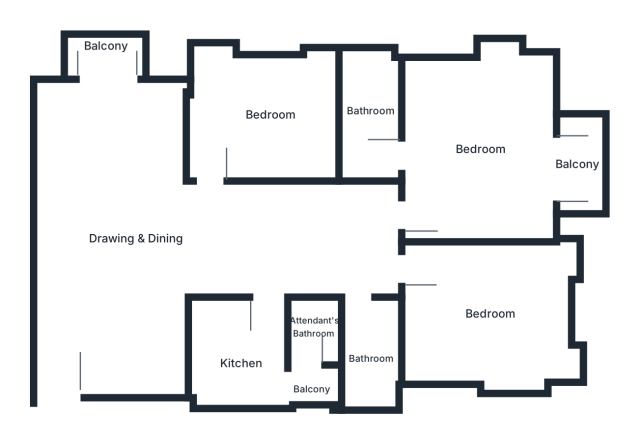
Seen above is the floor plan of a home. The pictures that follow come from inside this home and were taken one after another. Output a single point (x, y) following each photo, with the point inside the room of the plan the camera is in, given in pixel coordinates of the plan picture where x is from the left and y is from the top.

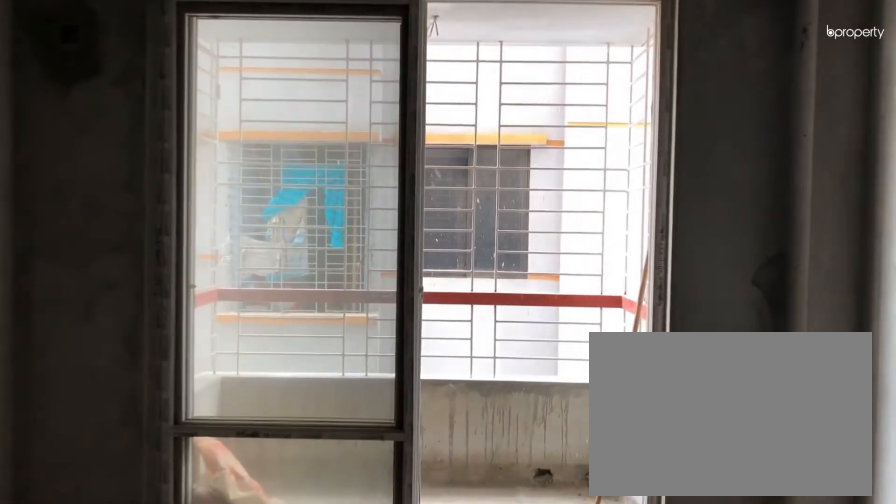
(102, 103)
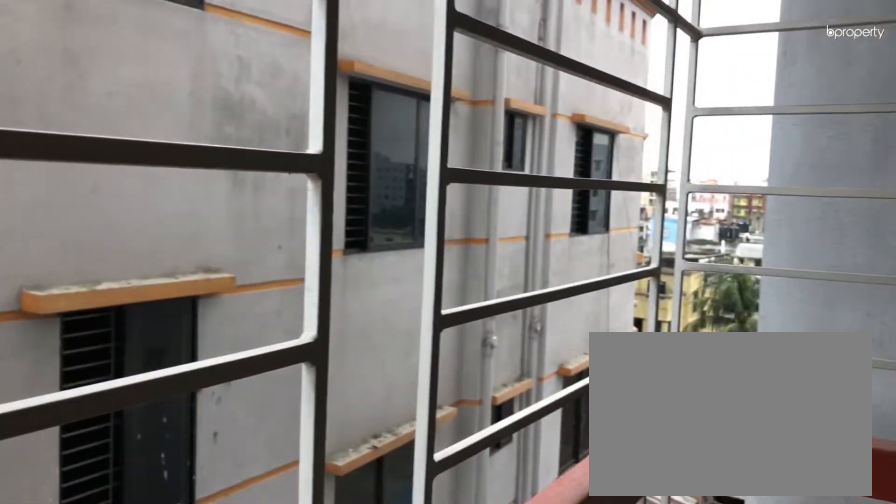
(106, 62)
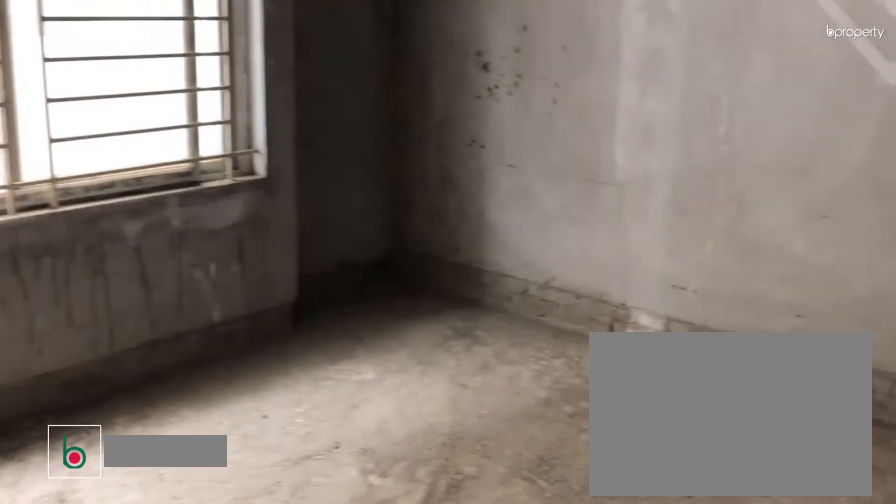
(270, 117)
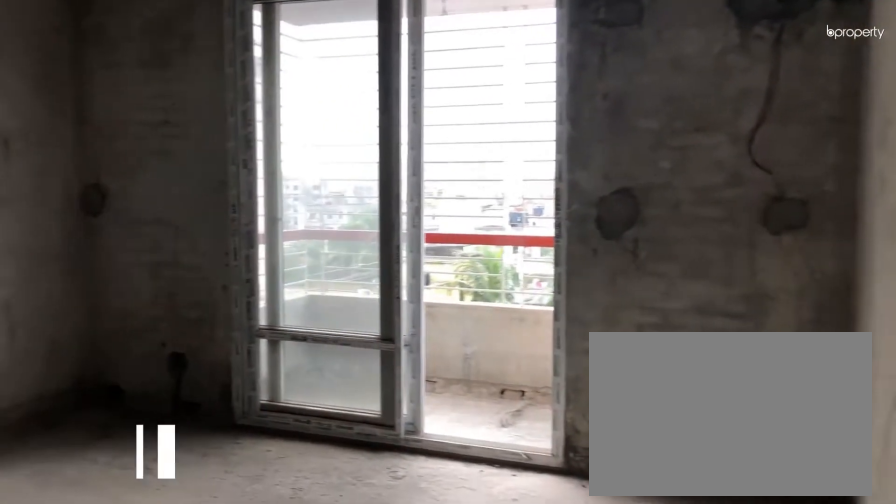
(481, 145)
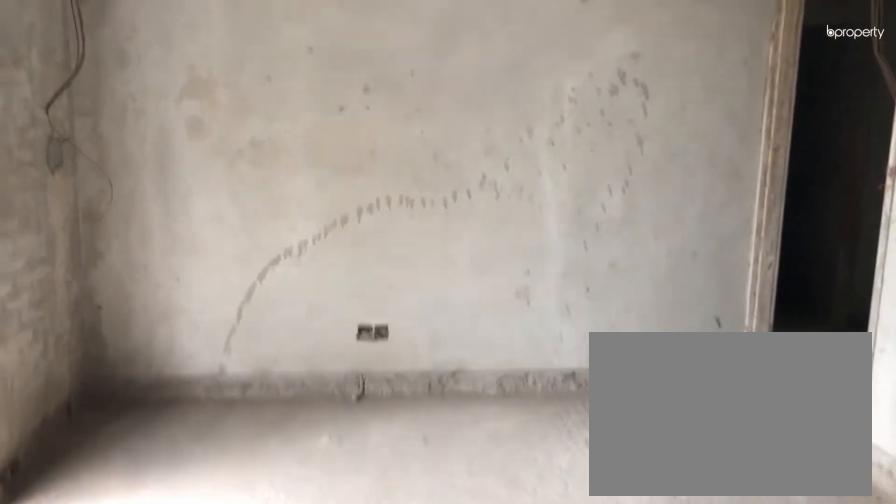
(486, 148)
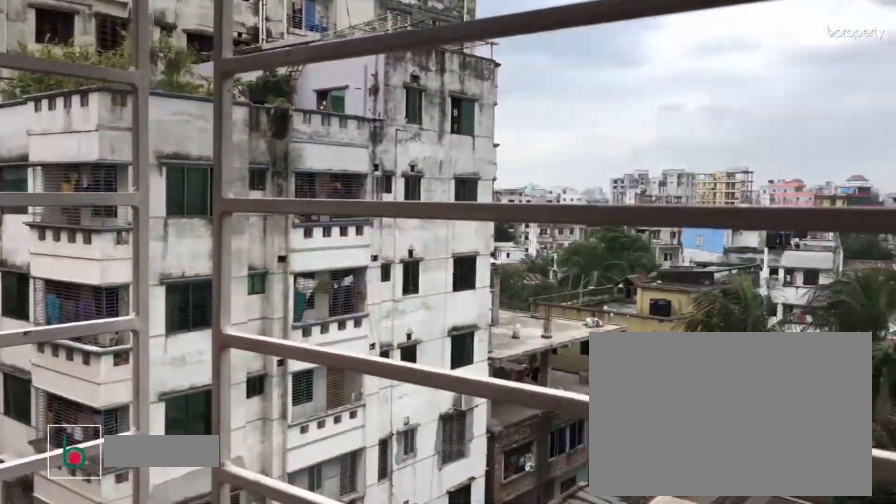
(573, 161)
